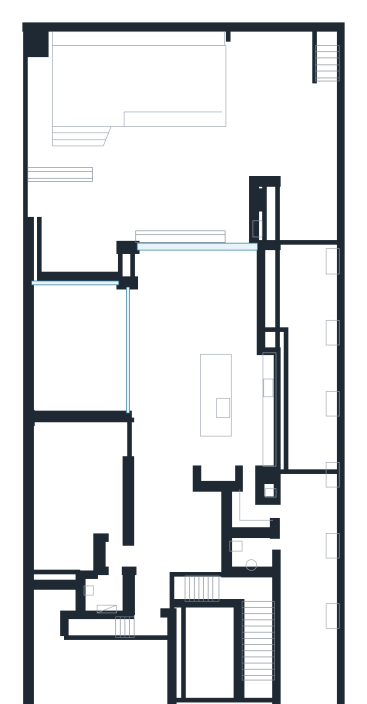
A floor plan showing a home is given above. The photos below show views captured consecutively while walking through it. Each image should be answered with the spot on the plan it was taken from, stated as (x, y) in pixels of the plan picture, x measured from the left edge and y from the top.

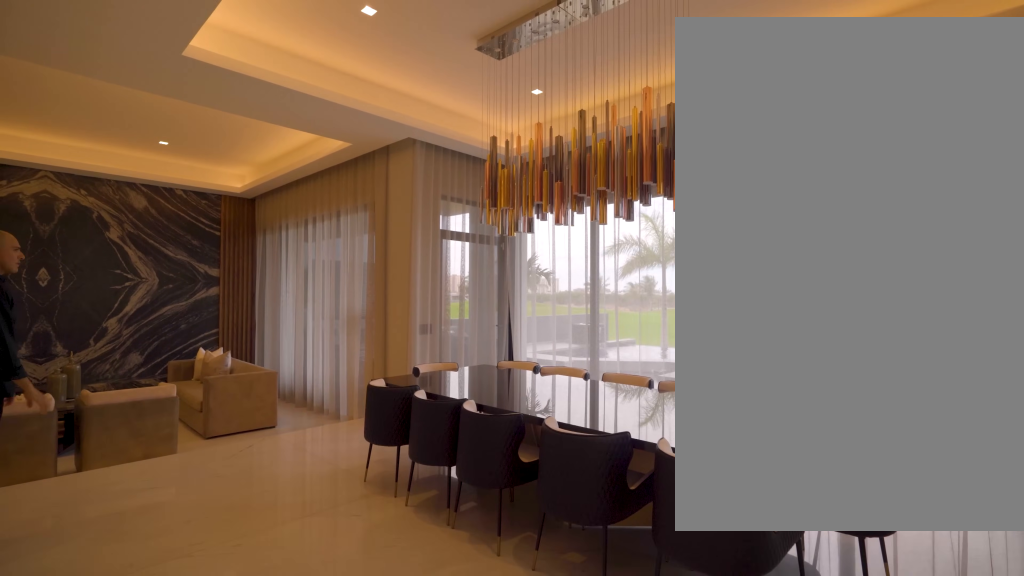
(218, 337)
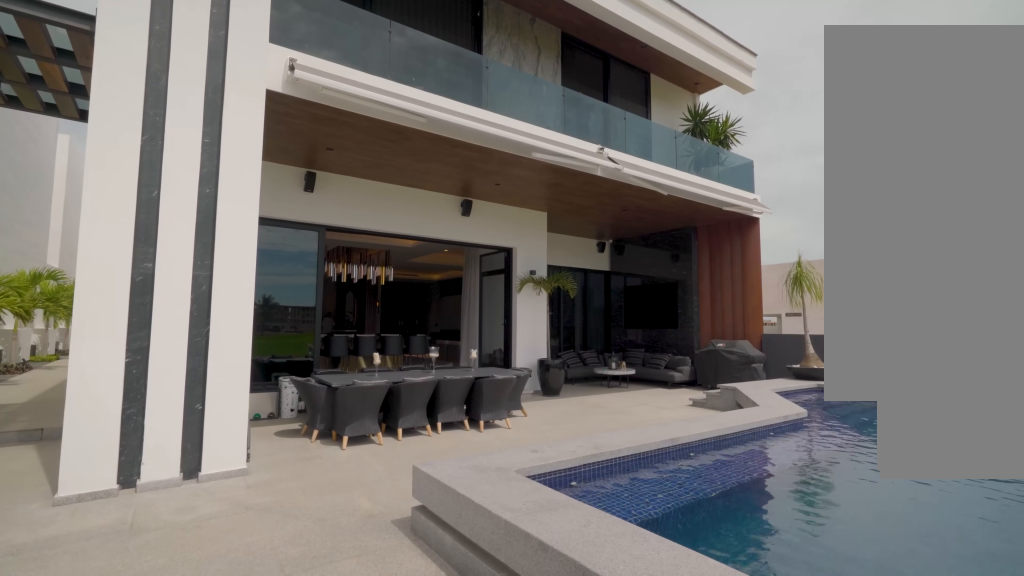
(258, 98)
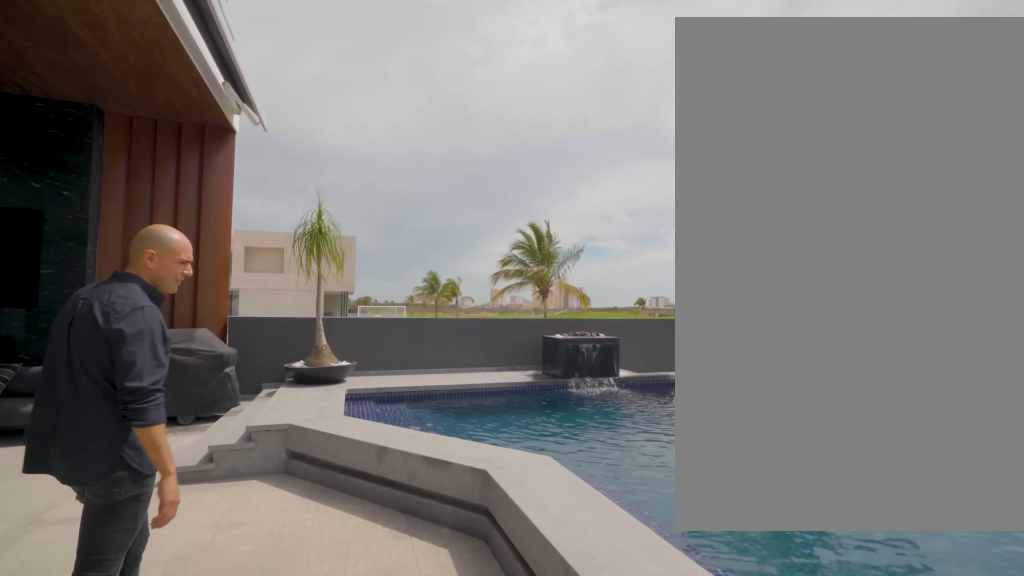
(139, 152)
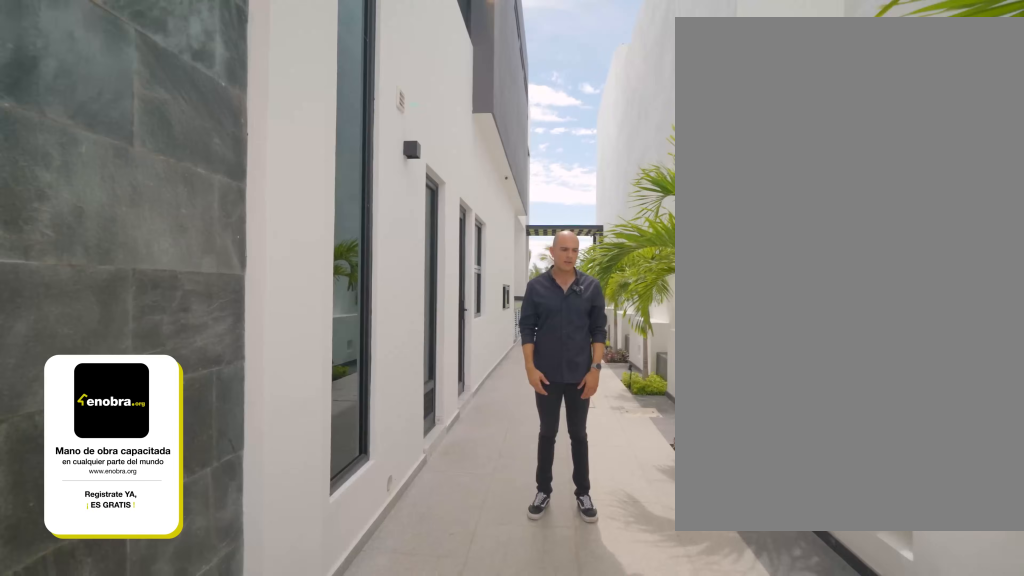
(317, 672)
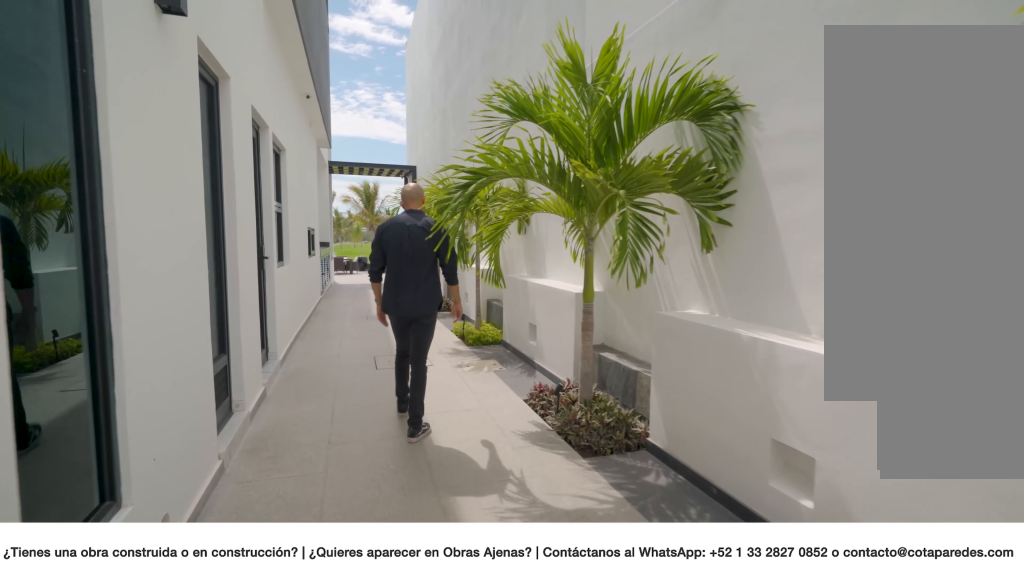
(305, 611)
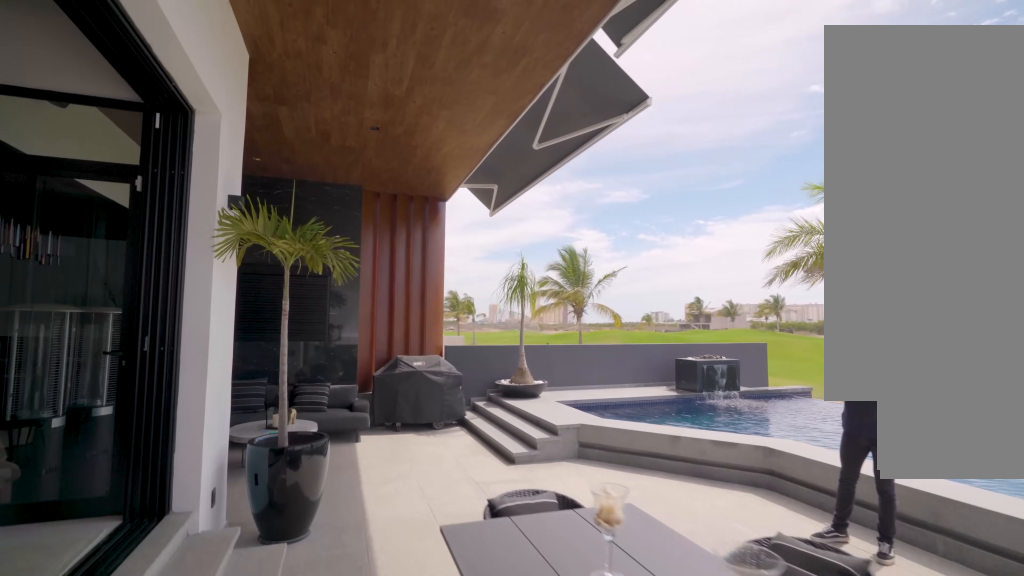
(237, 208)
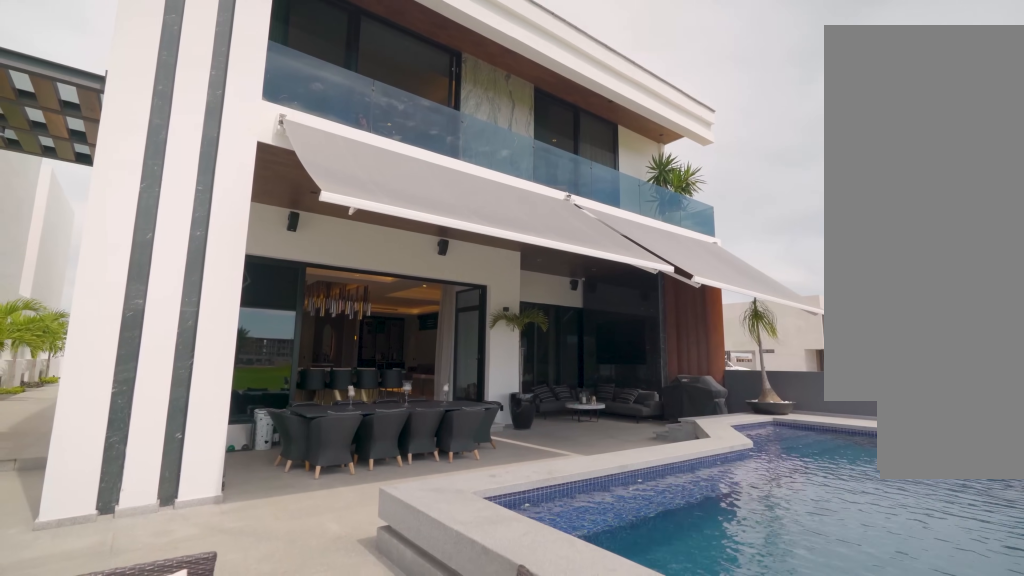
(255, 119)
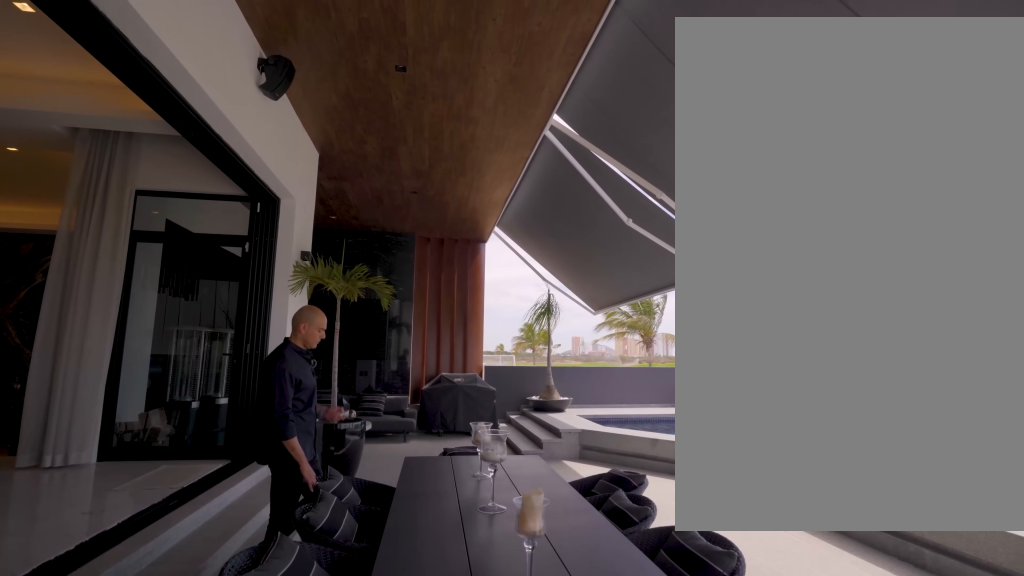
(245, 179)
